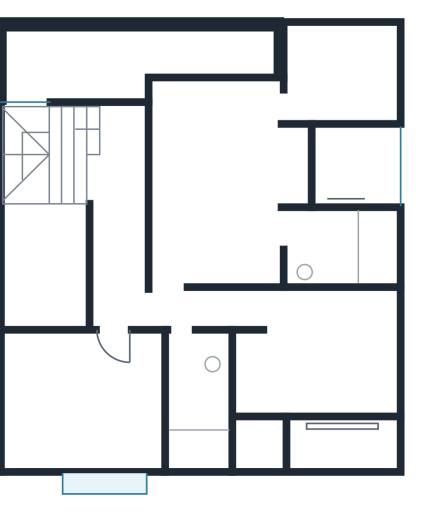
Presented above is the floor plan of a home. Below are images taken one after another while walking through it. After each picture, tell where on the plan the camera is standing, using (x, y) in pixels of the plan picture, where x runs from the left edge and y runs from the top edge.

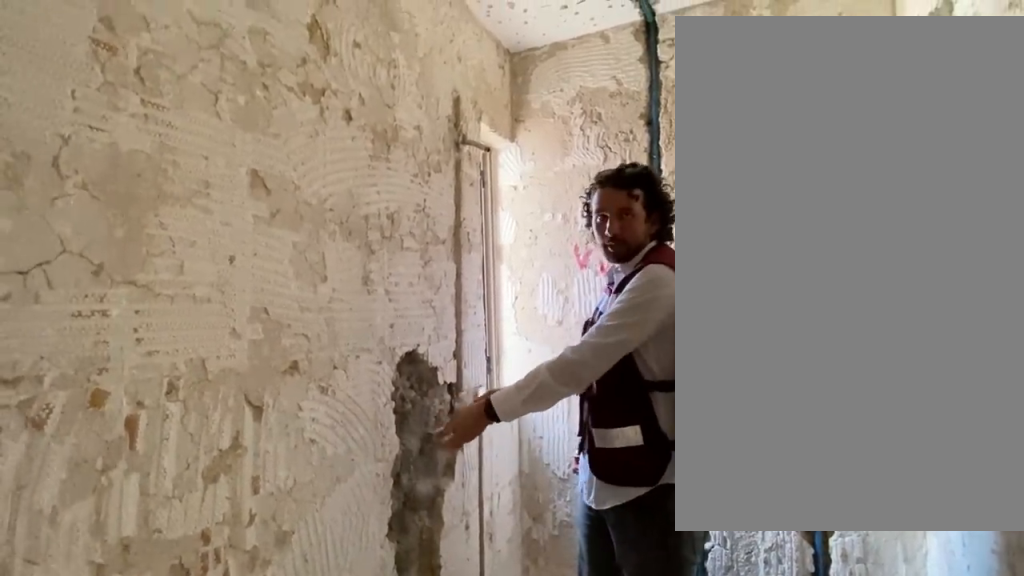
(183, 339)
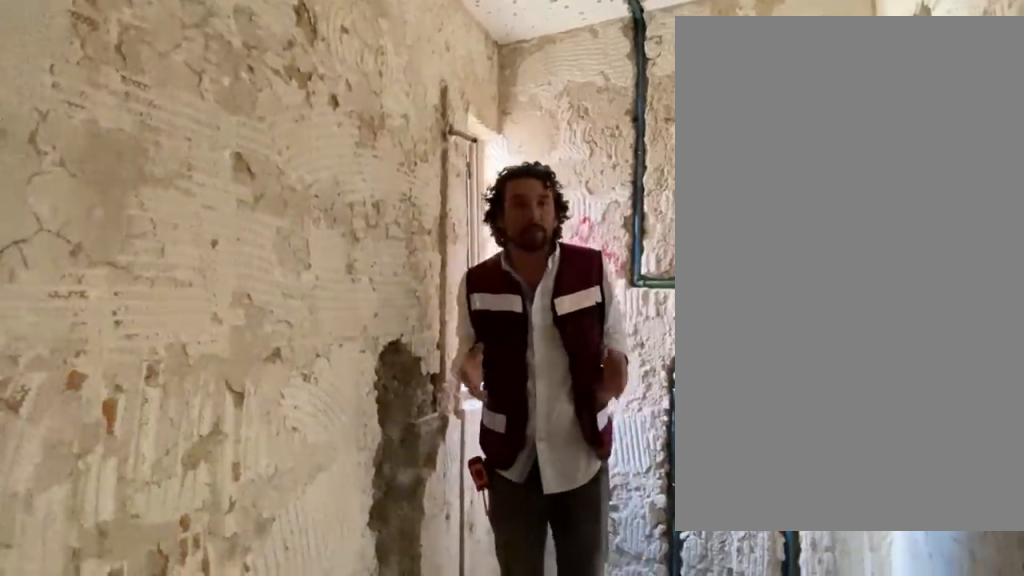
(183, 340)
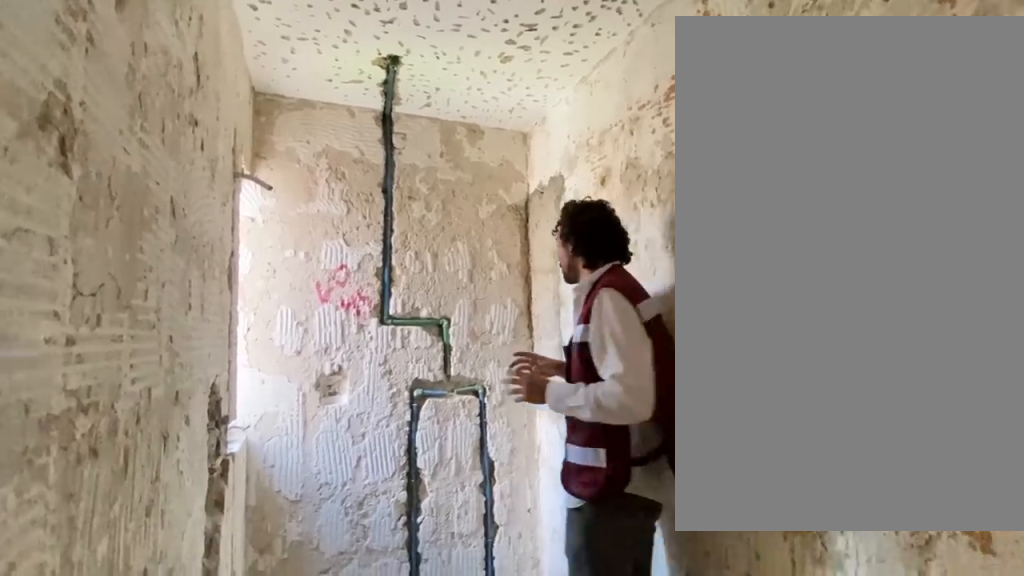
(187, 351)
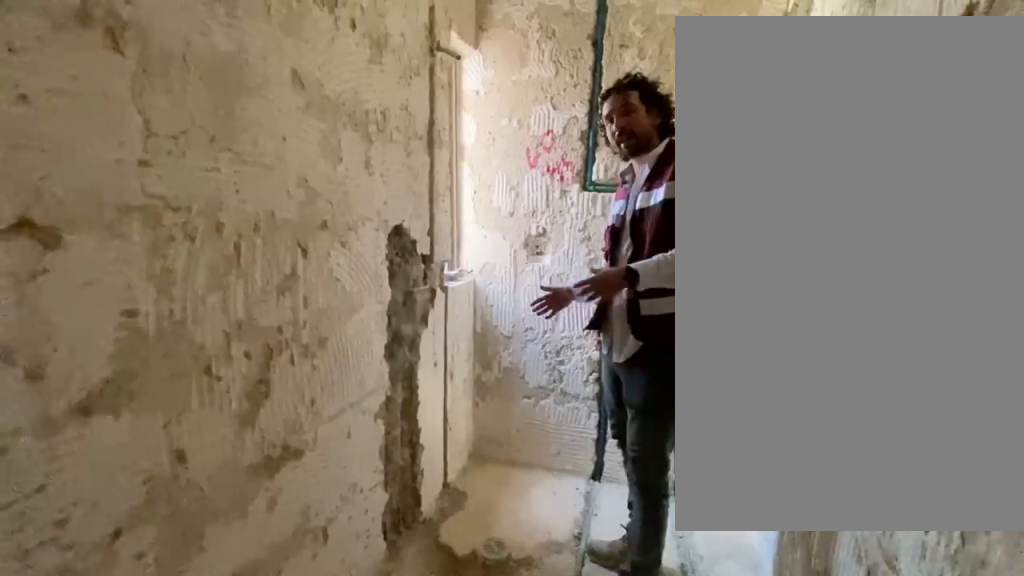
(183, 394)
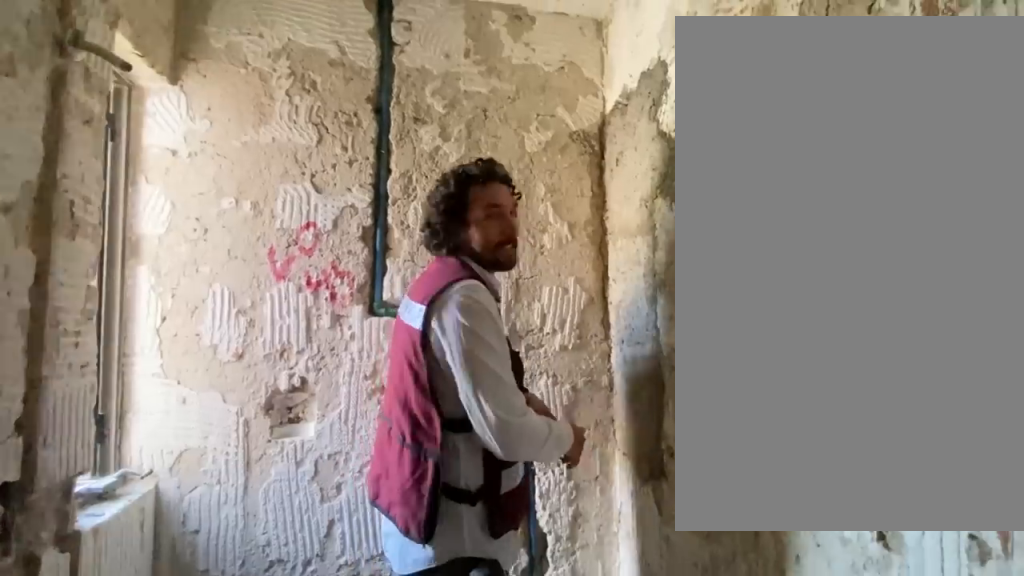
(191, 399)
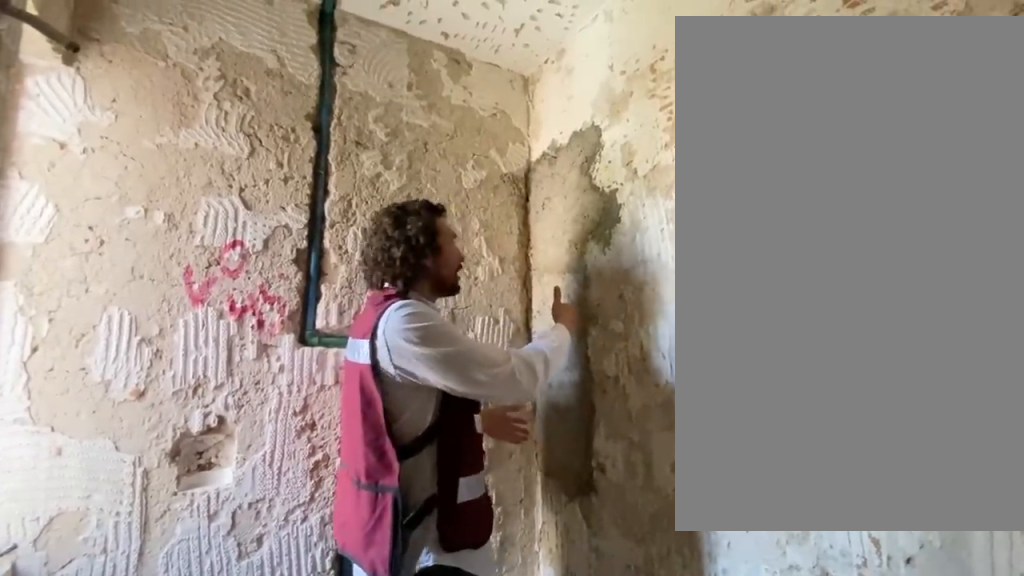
(191, 399)
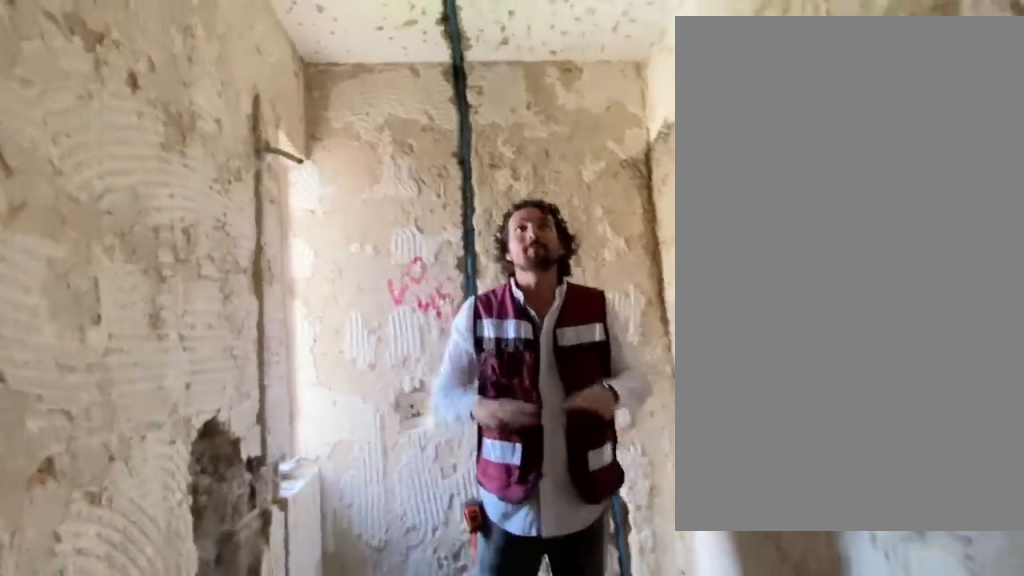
(191, 399)
